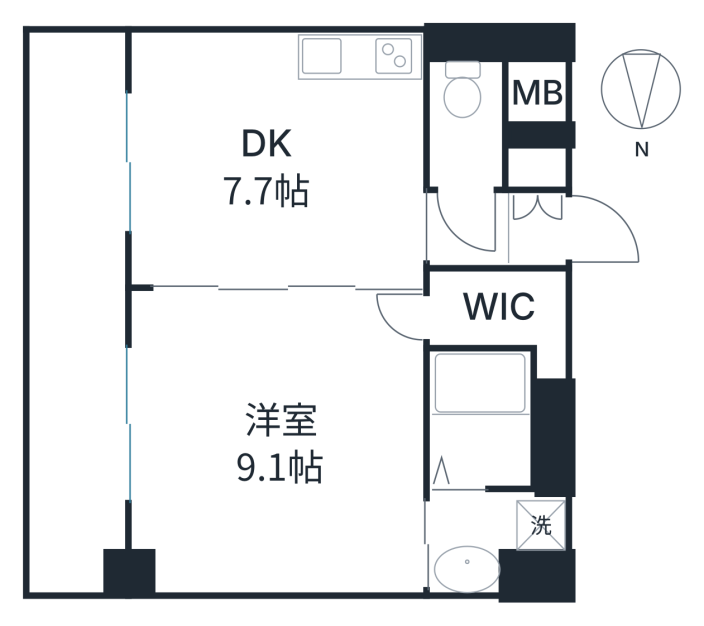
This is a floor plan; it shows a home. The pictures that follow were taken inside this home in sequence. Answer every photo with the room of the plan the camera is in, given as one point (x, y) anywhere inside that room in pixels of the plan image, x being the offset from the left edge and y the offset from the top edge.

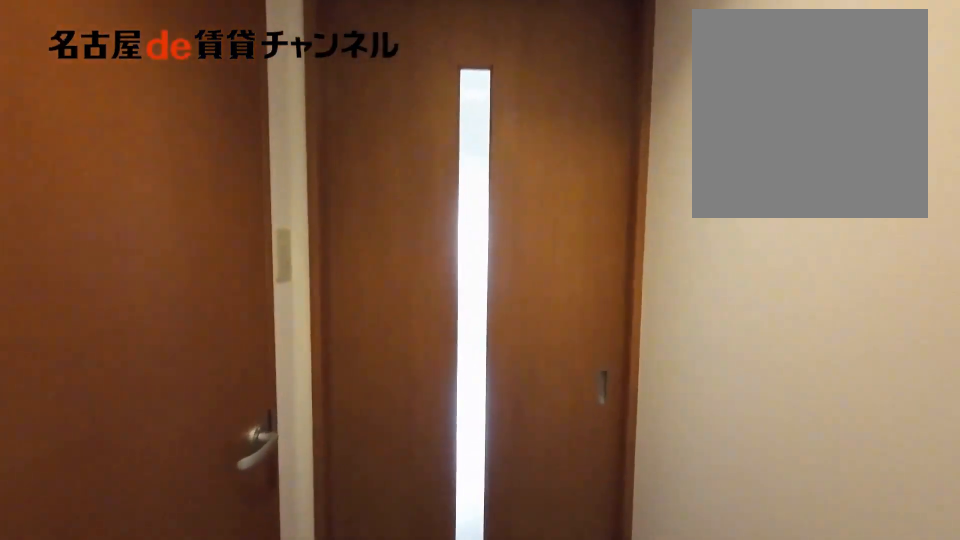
(500, 217)
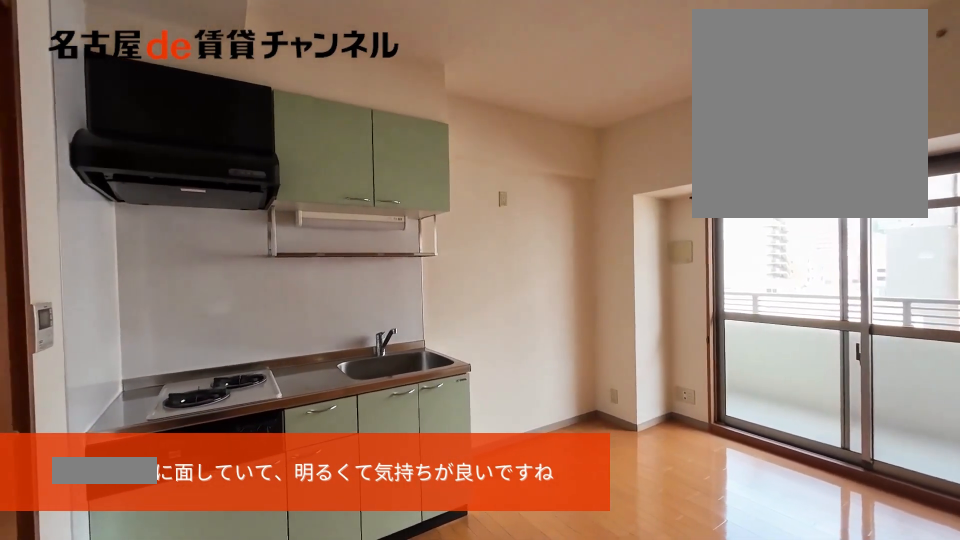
(274, 159)
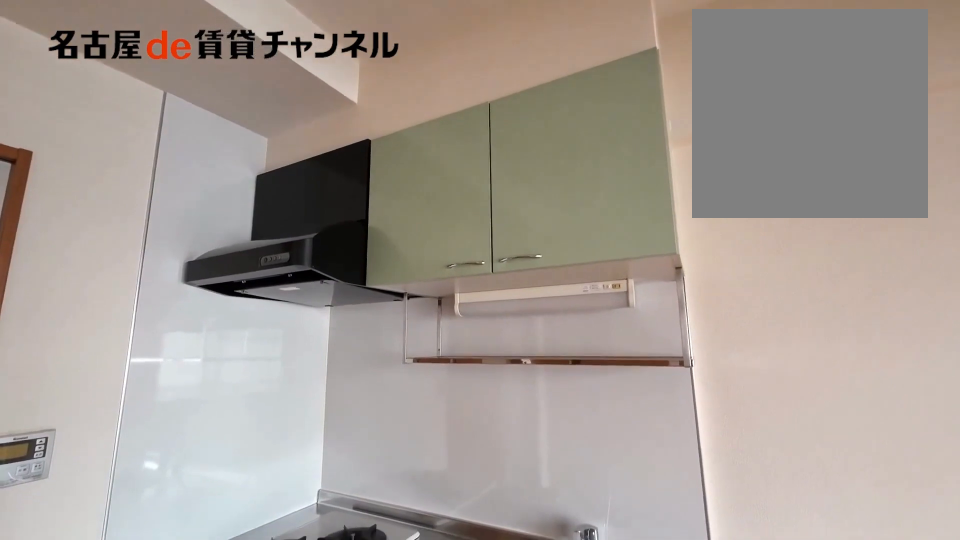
(359, 58)
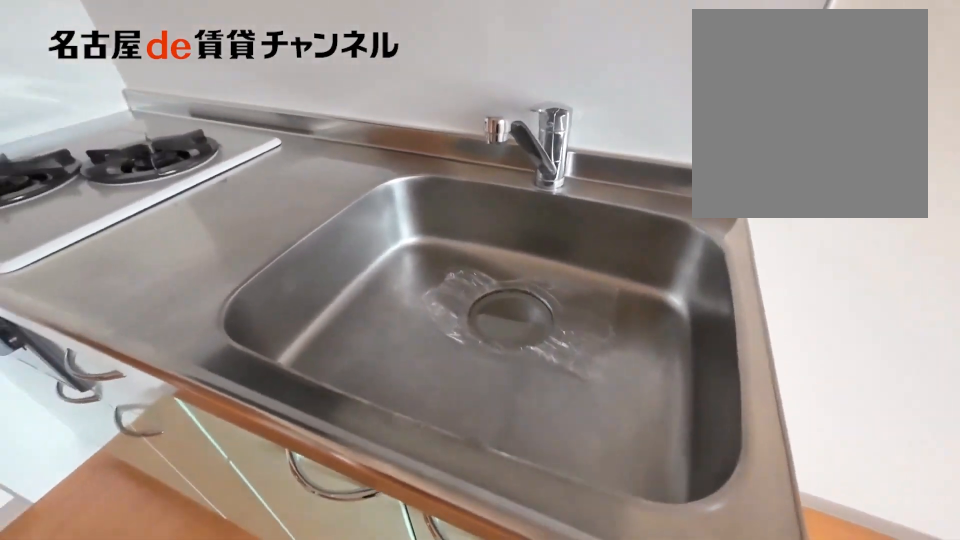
(359, 58)
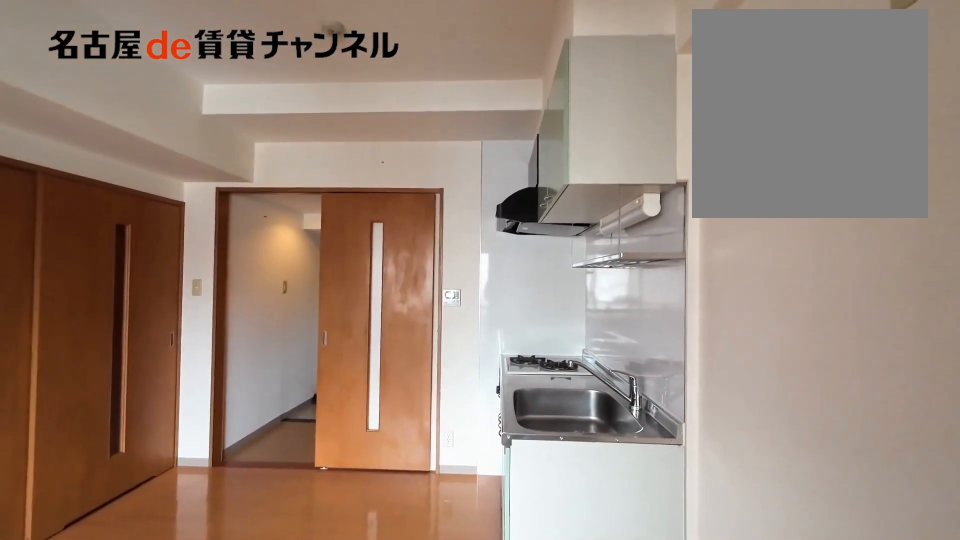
(277, 157)
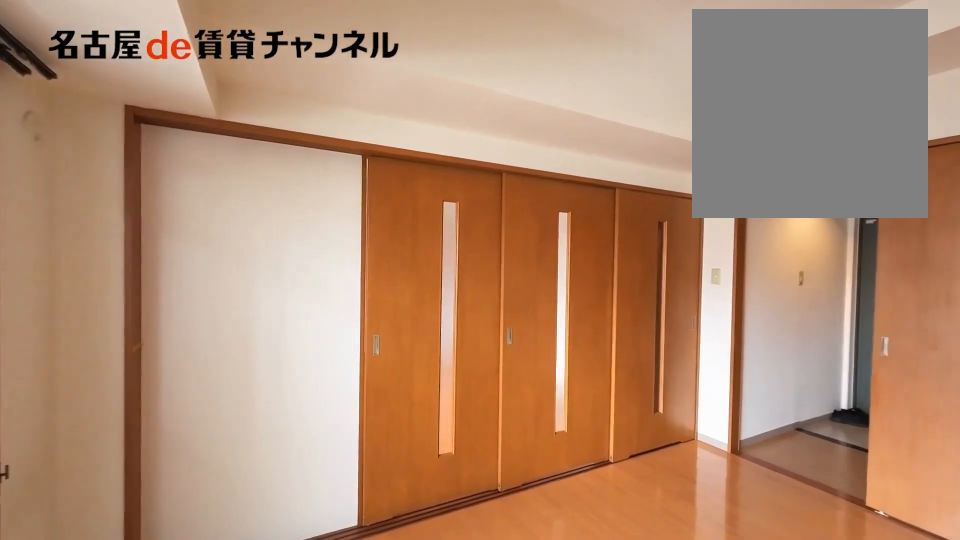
(277, 157)
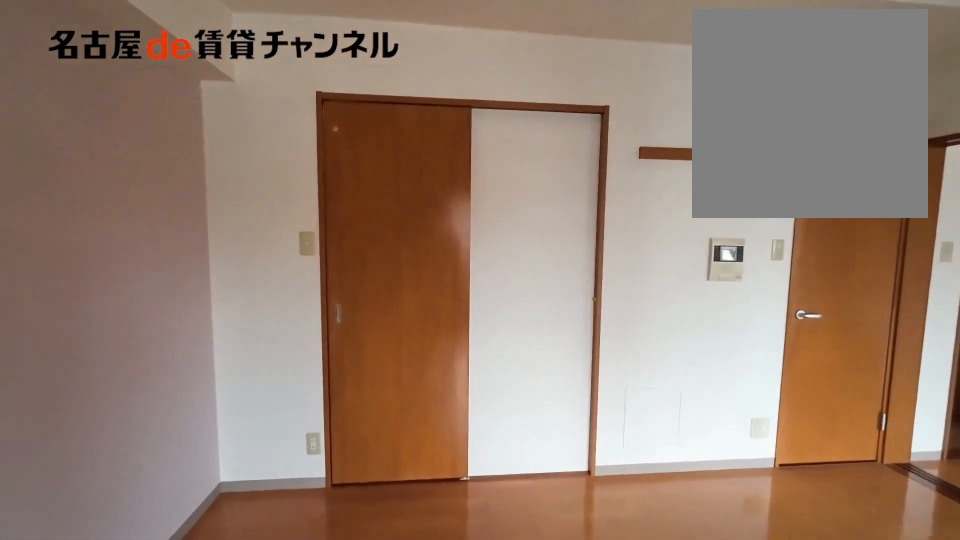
(273, 443)
